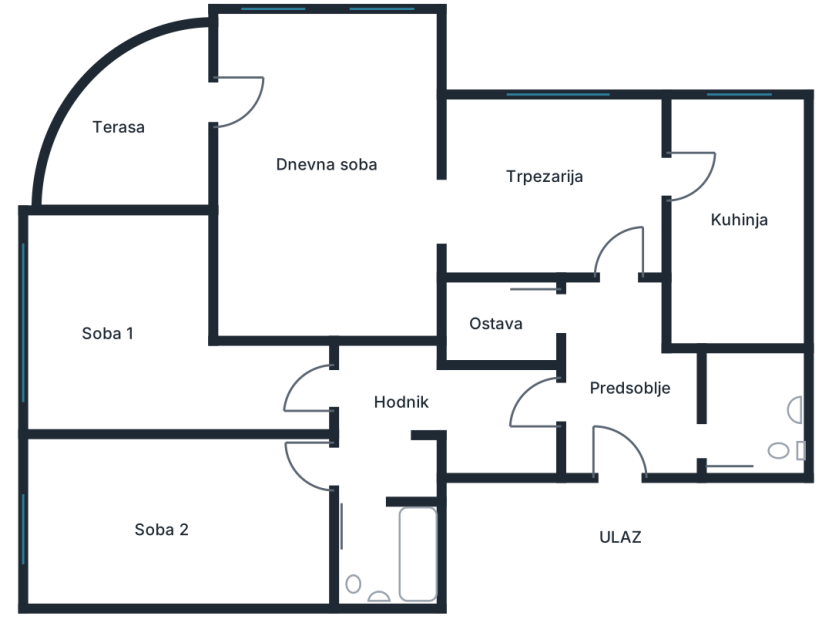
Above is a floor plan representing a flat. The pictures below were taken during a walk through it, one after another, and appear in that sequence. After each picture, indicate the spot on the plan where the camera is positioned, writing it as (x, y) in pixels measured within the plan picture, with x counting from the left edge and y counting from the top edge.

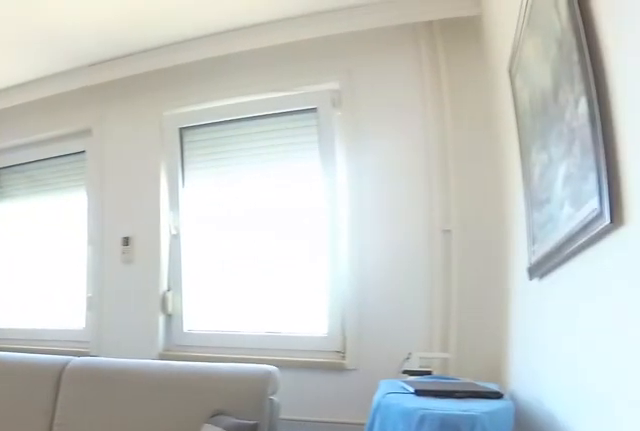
(435, 227)
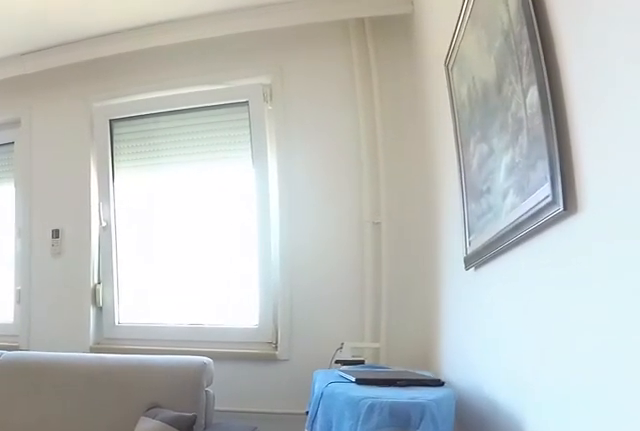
(426, 214)
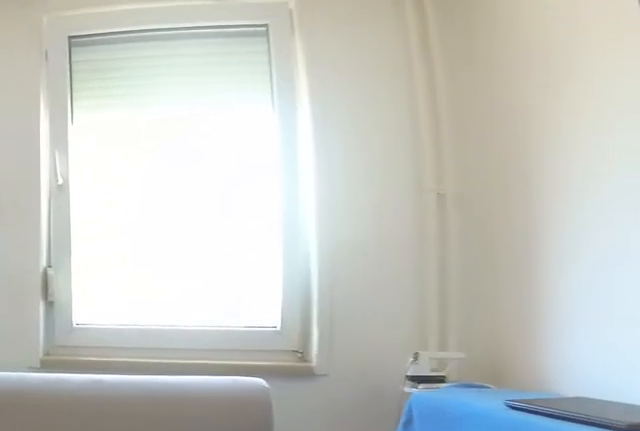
(408, 195)
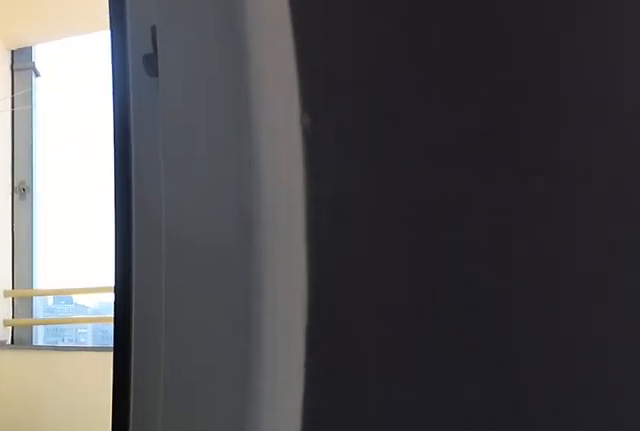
(241, 87)
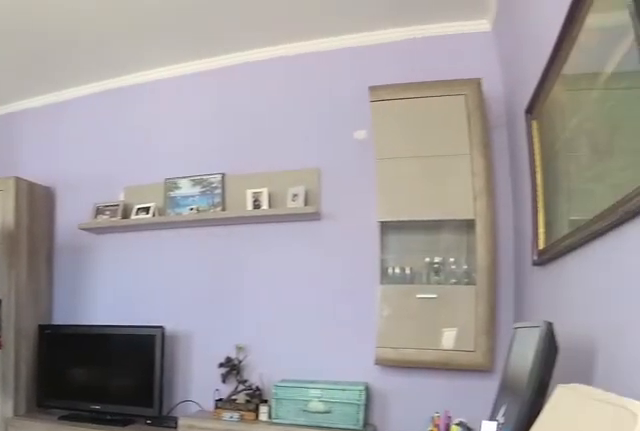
(240, 91)
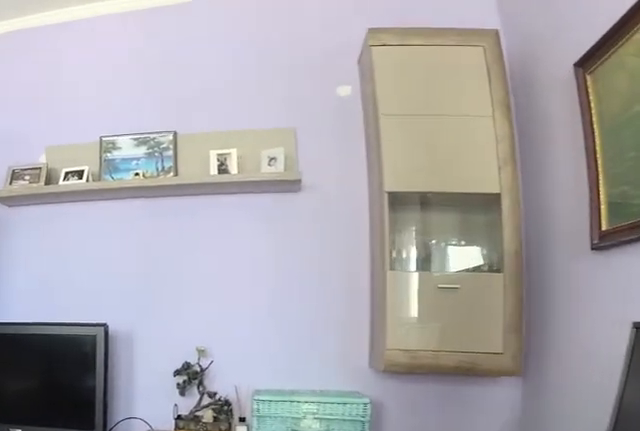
(257, 162)
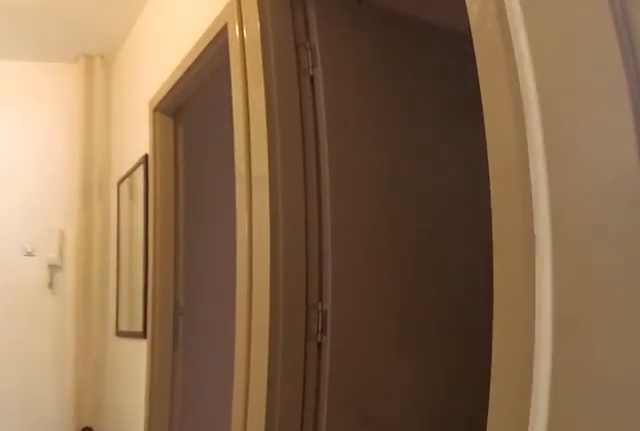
(609, 239)
